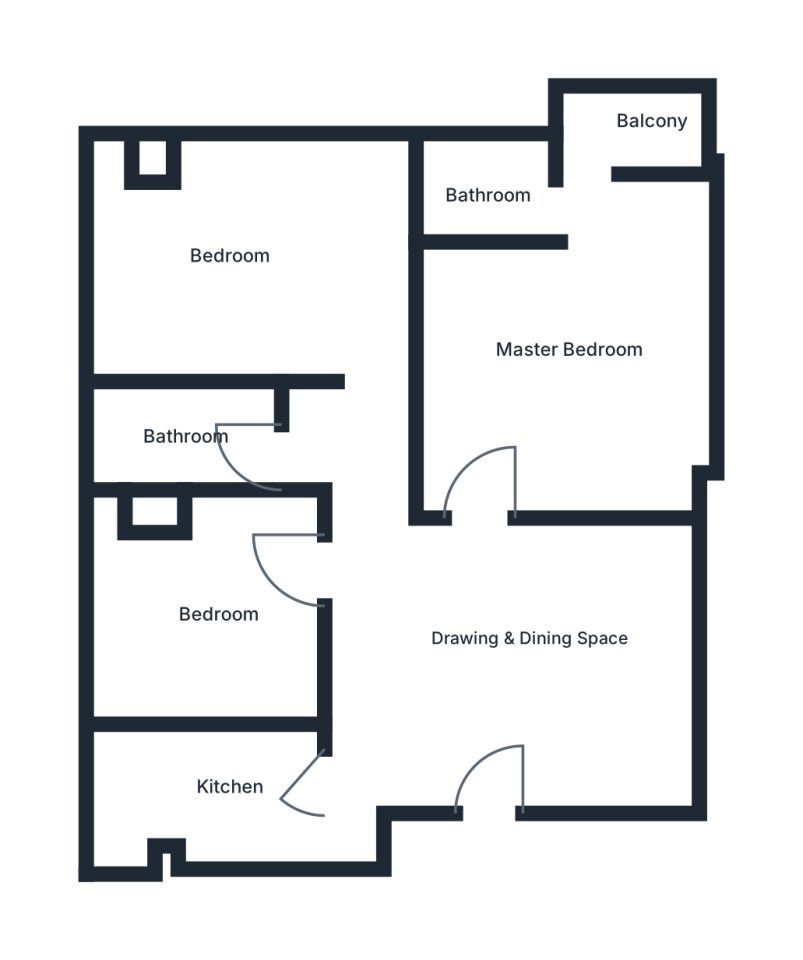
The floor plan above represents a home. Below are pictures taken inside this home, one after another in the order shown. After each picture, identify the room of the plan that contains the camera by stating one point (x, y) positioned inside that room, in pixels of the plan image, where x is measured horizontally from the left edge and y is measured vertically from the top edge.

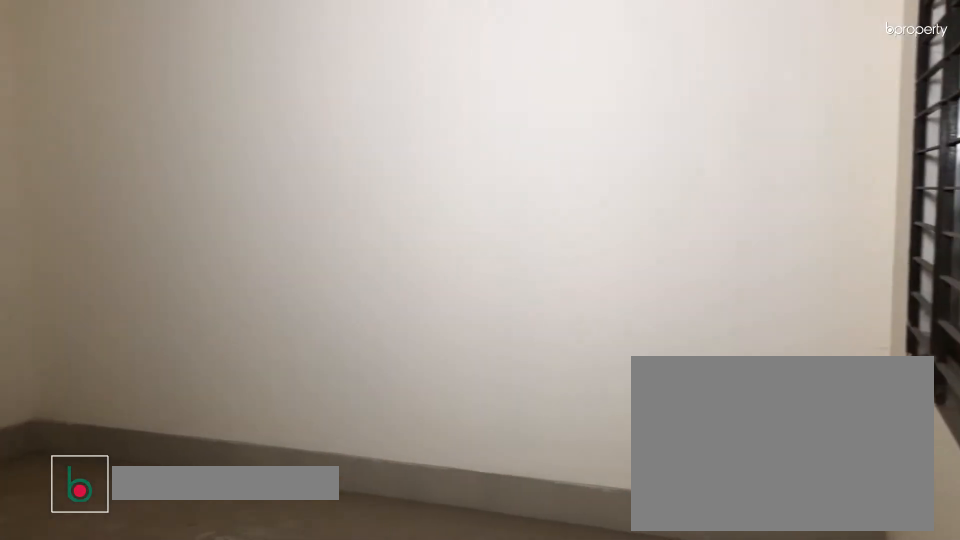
(473, 651)
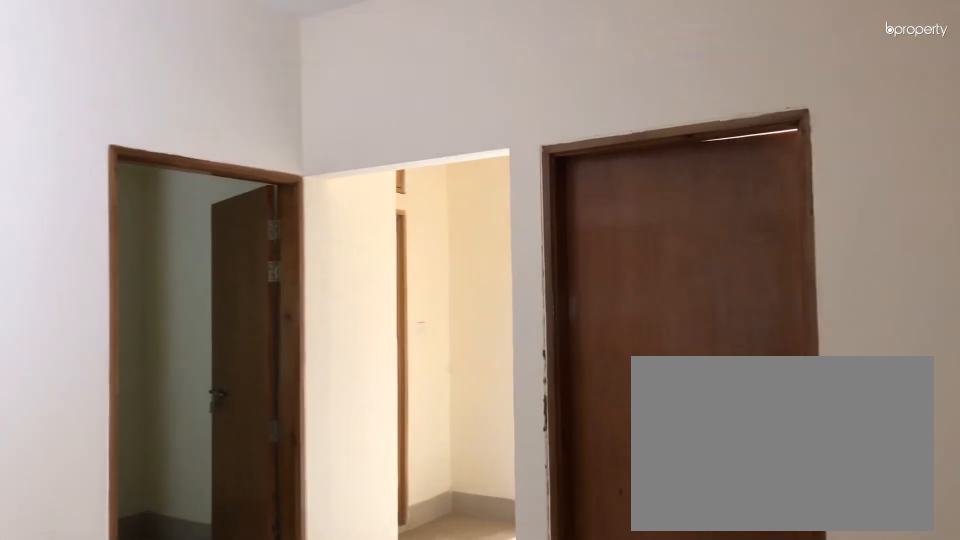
(472, 649)
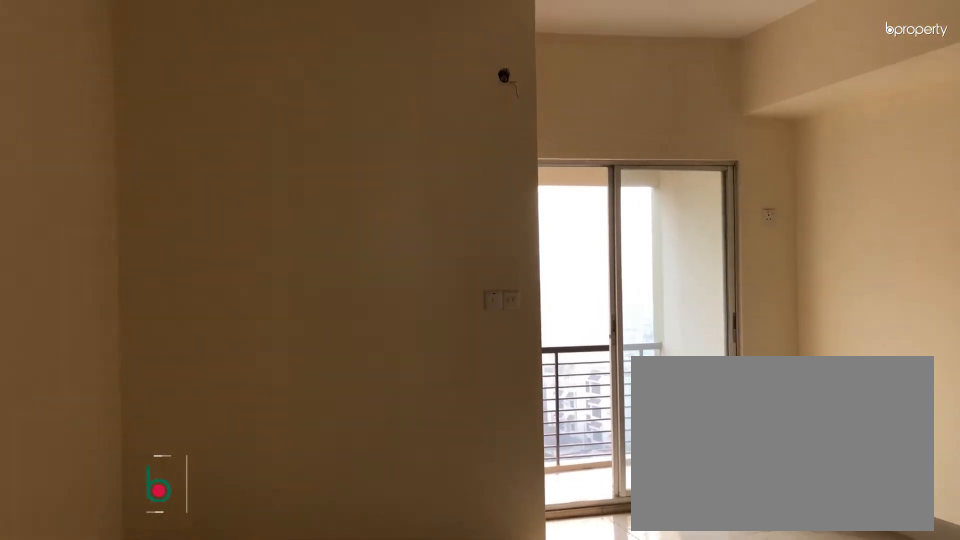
(596, 340)
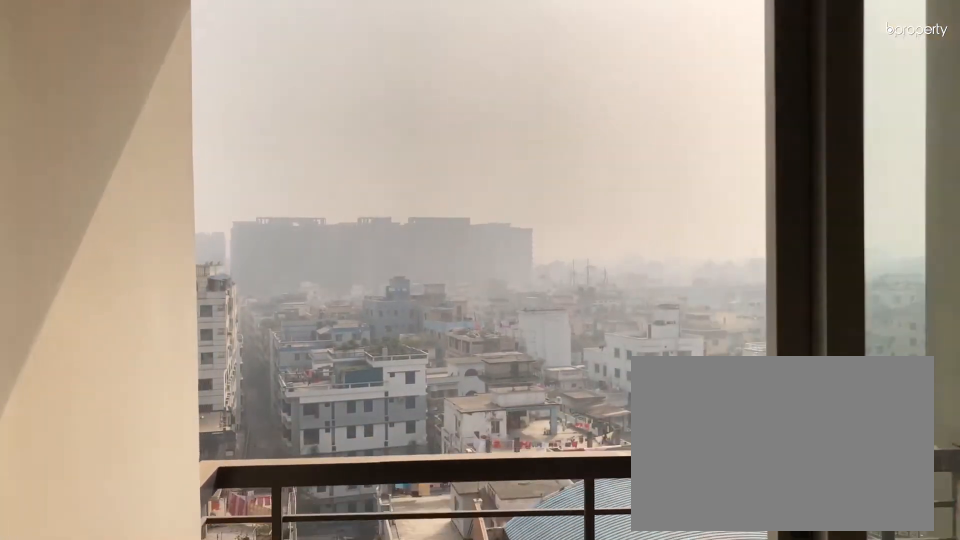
(633, 135)
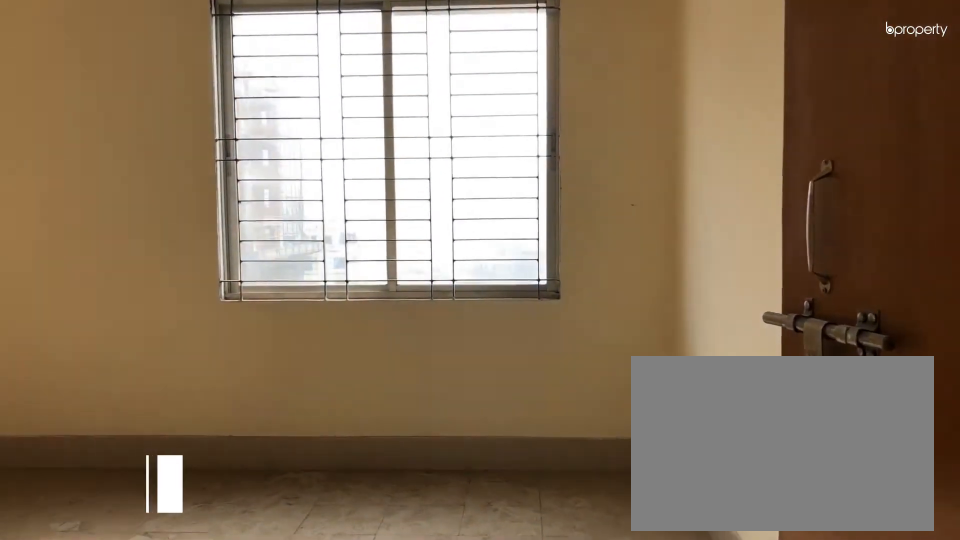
(361, 356)
